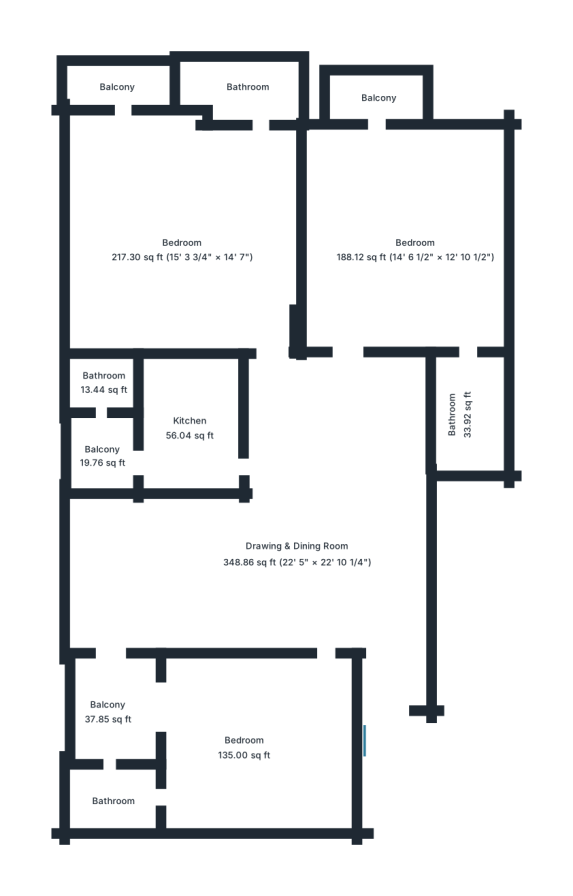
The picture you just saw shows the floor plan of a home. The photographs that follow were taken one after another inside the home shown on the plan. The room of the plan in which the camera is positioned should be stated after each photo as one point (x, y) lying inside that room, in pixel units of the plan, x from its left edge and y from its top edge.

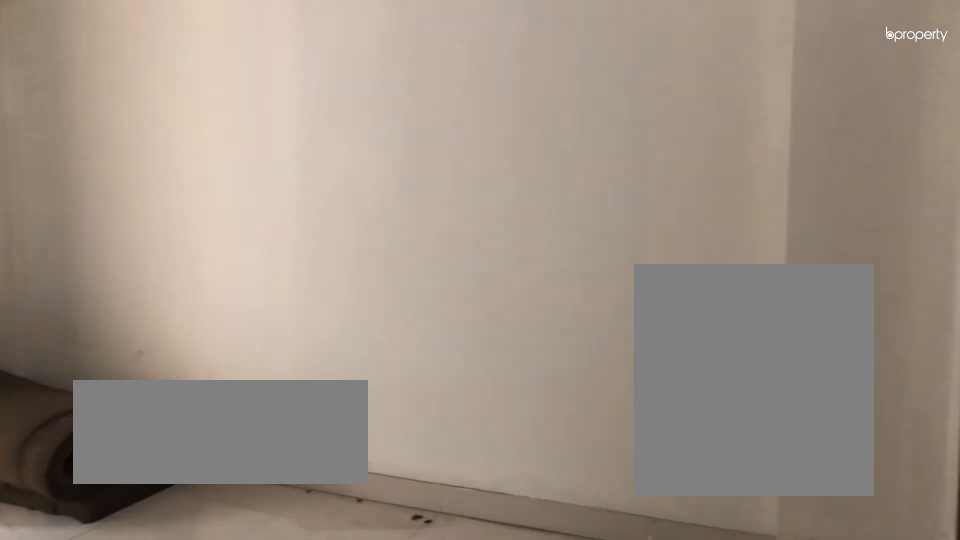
(415, 248)
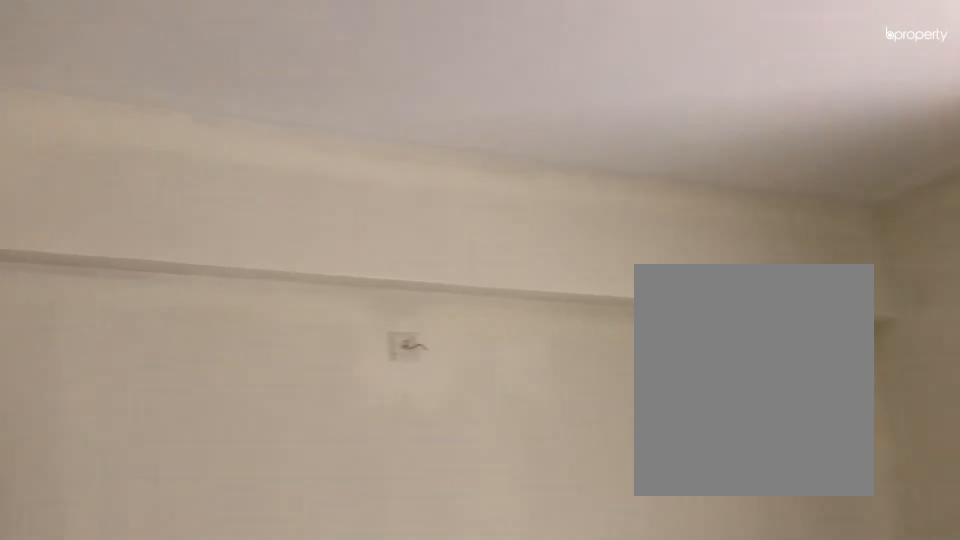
(415, 248)
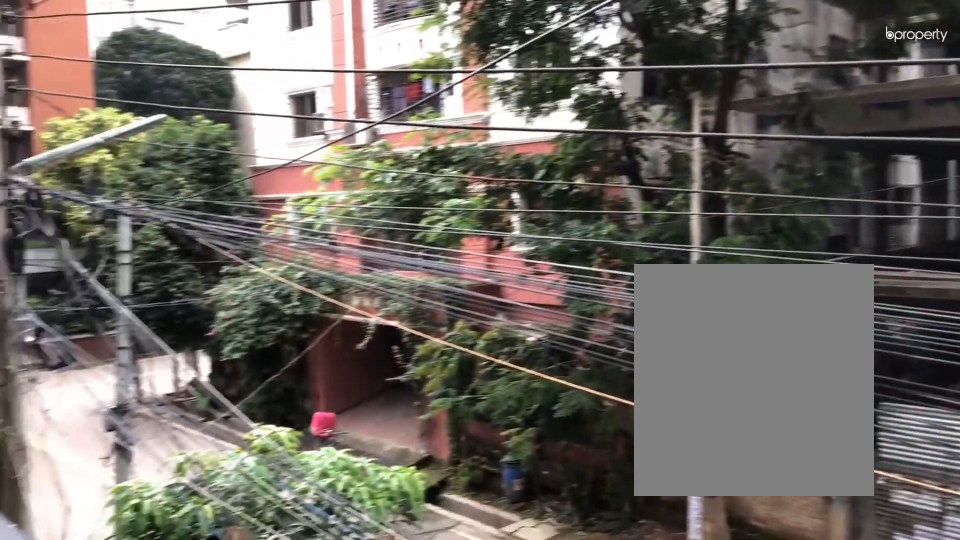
(382, 99)
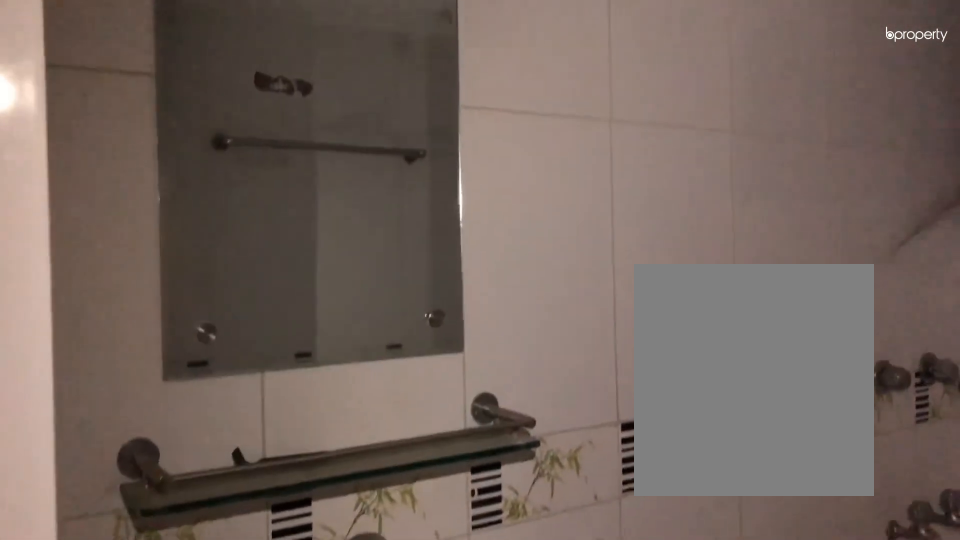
(469, 417)
